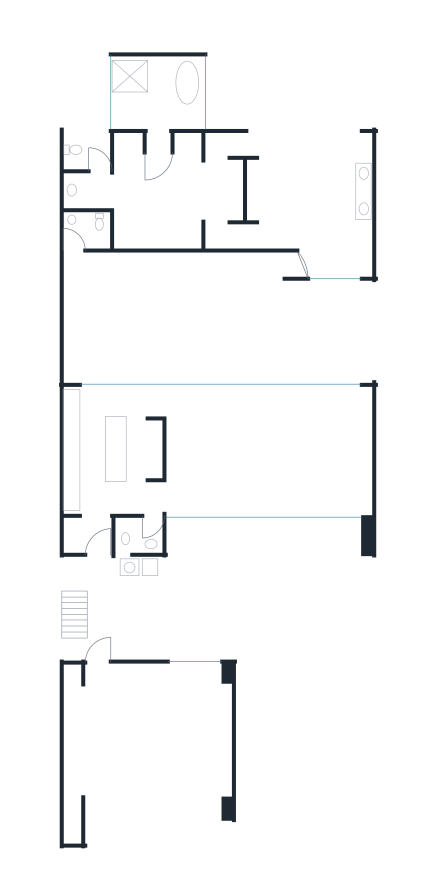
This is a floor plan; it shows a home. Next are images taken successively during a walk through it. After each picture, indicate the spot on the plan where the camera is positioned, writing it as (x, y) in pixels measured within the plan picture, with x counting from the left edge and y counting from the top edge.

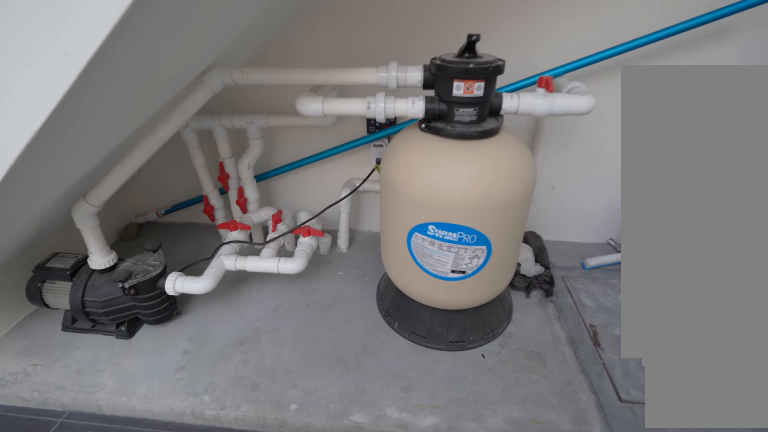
(95, 592)
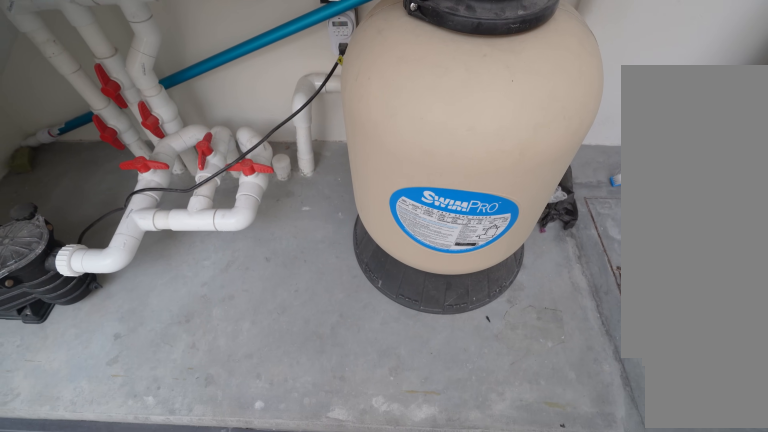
(93, 592)
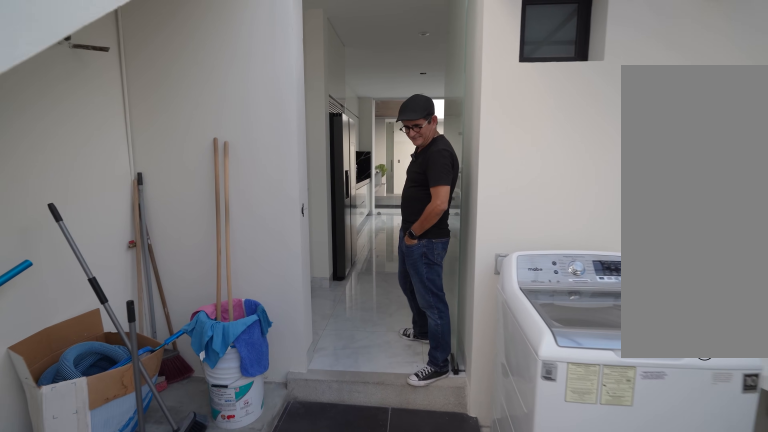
(95, 560)
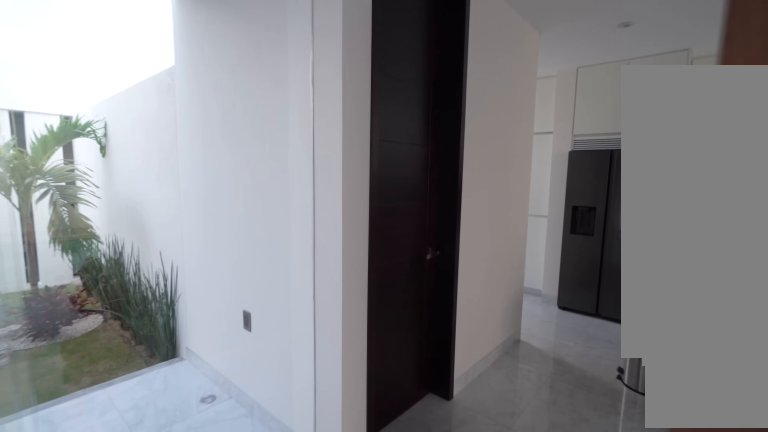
(260, 433)
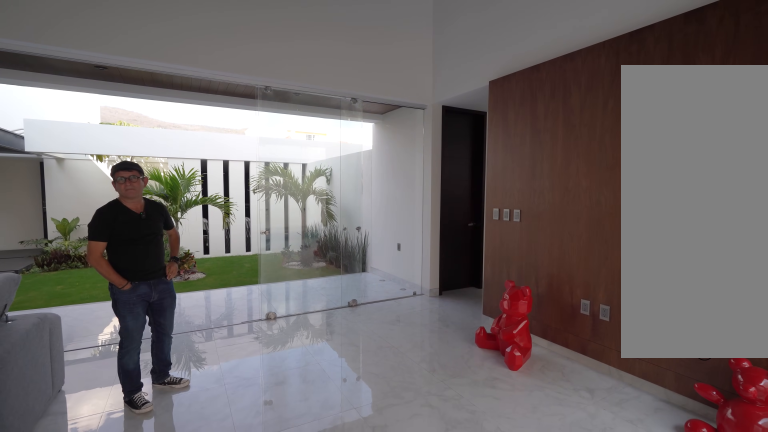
(263, 428)
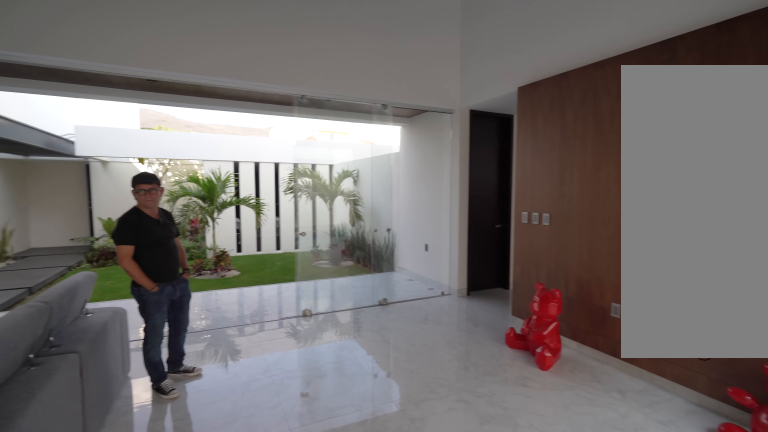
(217, 471)
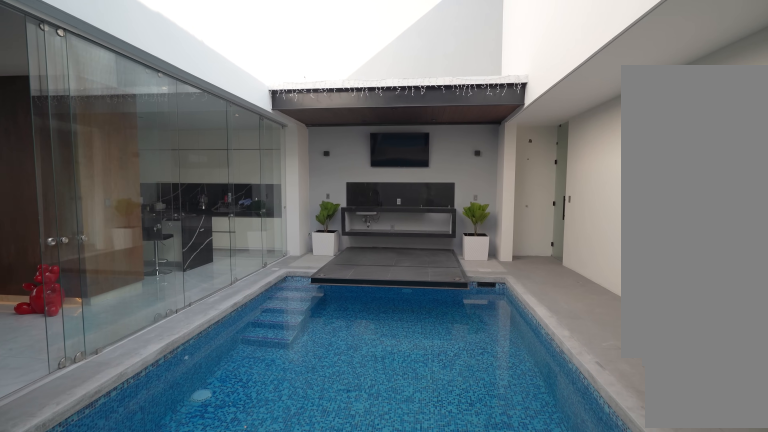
(268, 331)
